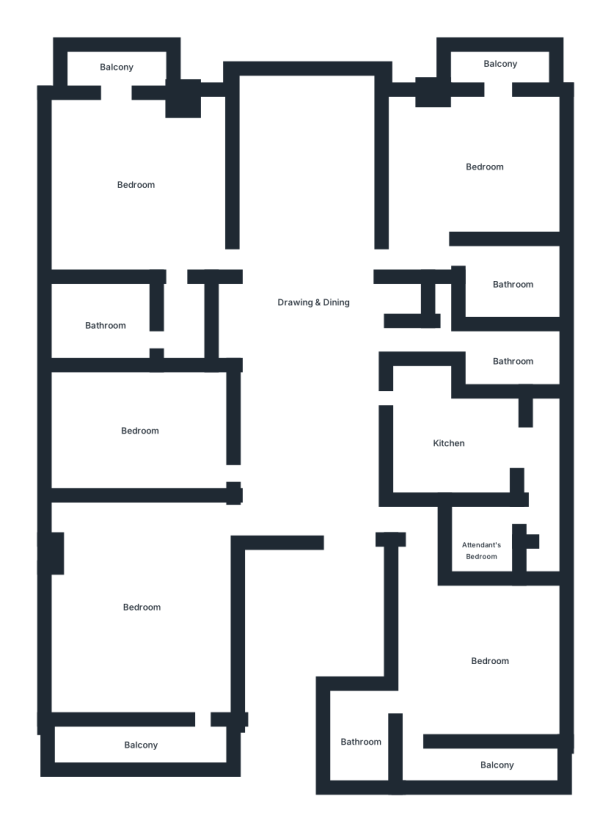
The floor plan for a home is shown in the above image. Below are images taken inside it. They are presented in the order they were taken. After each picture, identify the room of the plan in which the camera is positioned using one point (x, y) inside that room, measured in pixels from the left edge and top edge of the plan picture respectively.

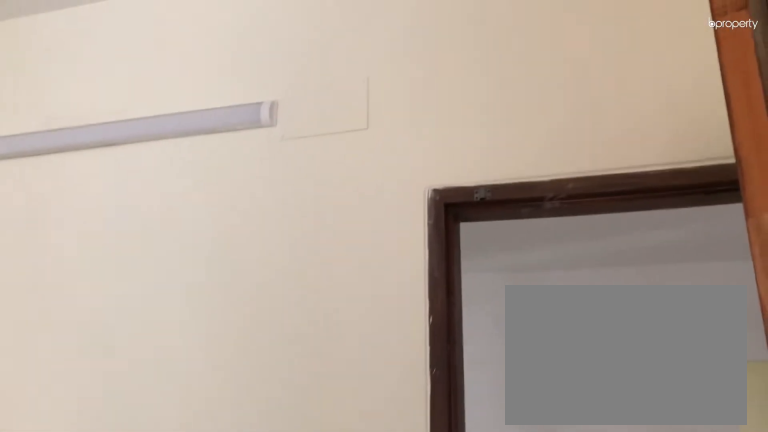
(137, 431)
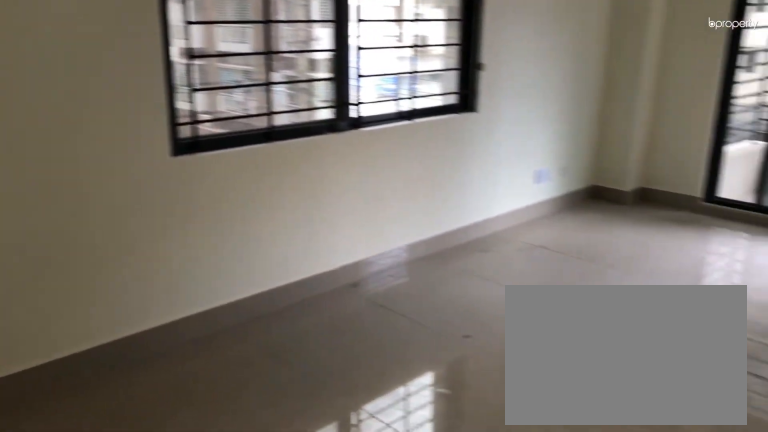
(132, 179)
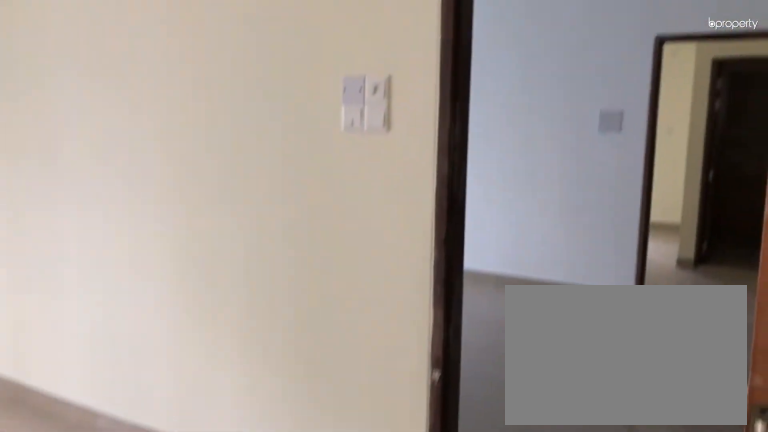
(132, 179)
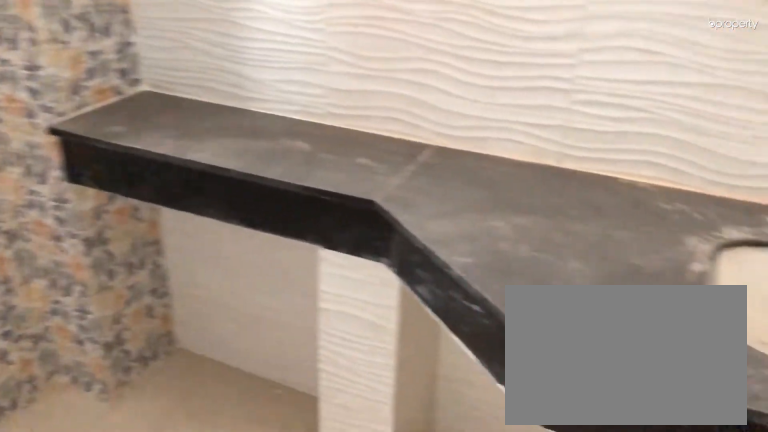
(105, 319)
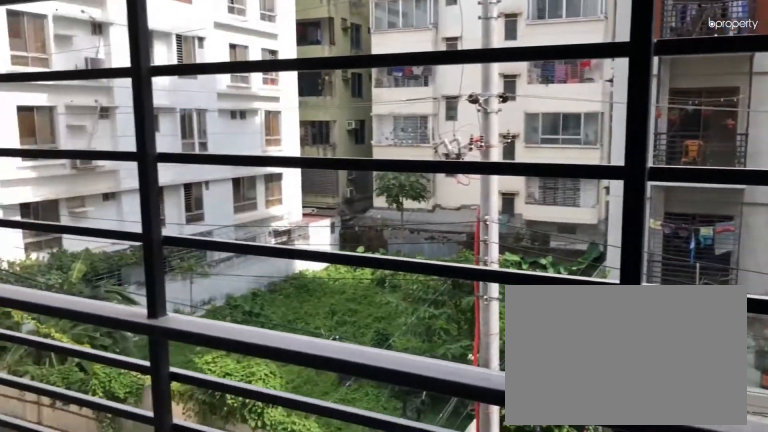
(112, 63)
